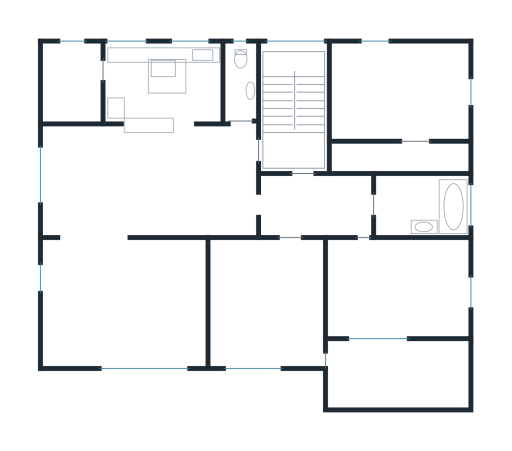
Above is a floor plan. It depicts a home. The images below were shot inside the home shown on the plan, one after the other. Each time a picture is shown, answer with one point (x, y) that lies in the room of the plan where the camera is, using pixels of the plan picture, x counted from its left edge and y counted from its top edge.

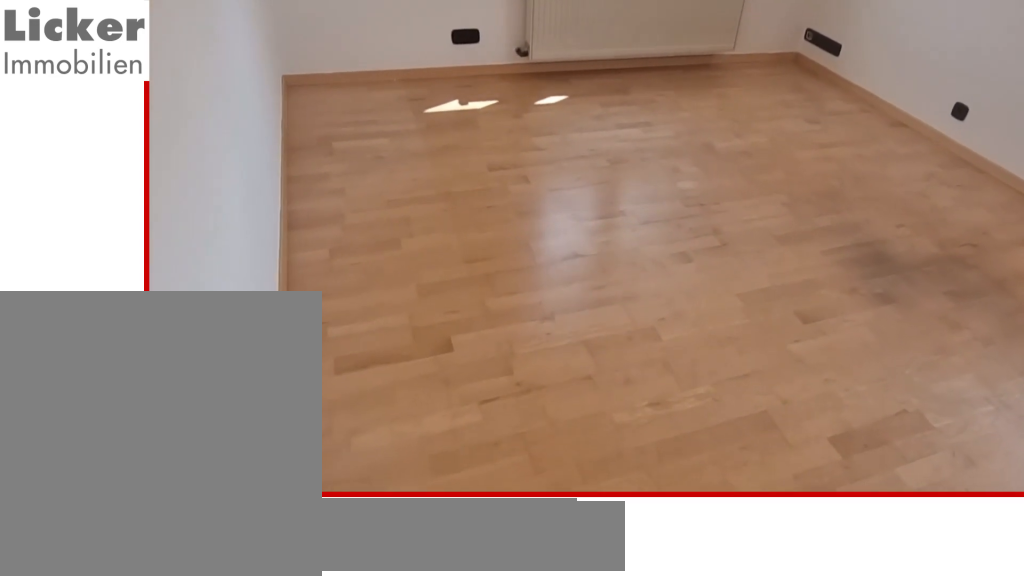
(406, 294)
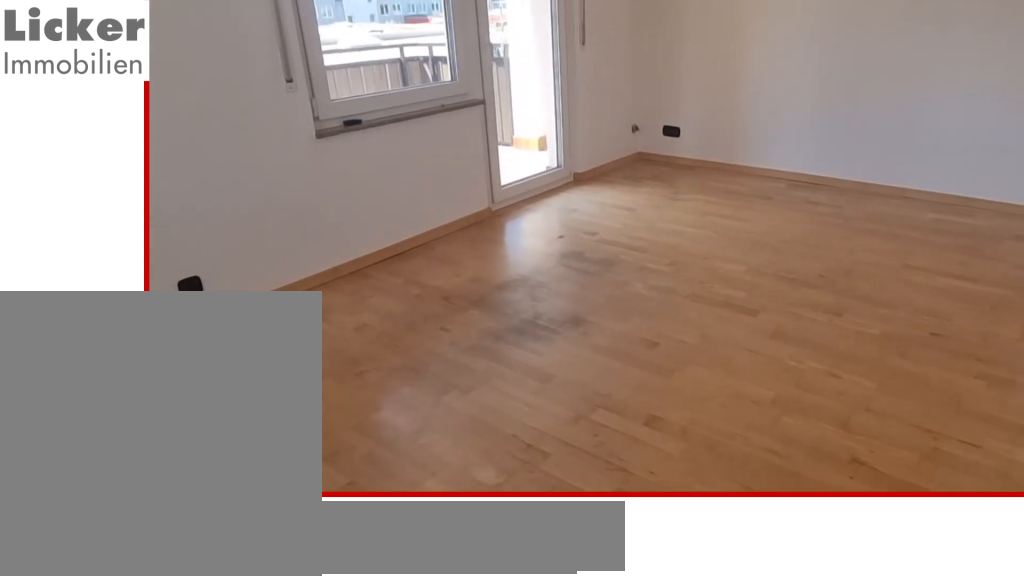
(406, 294)
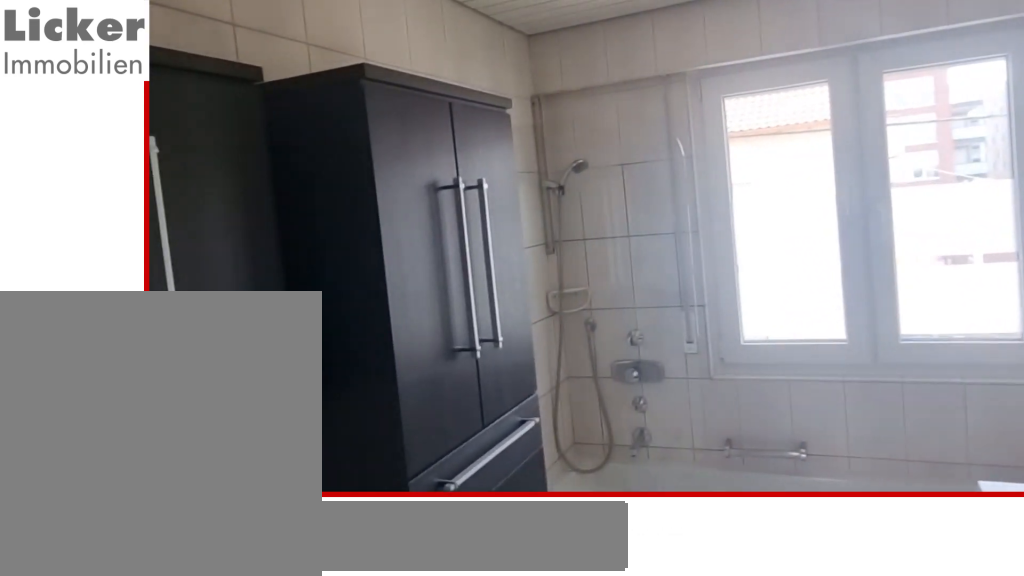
(418, 209)
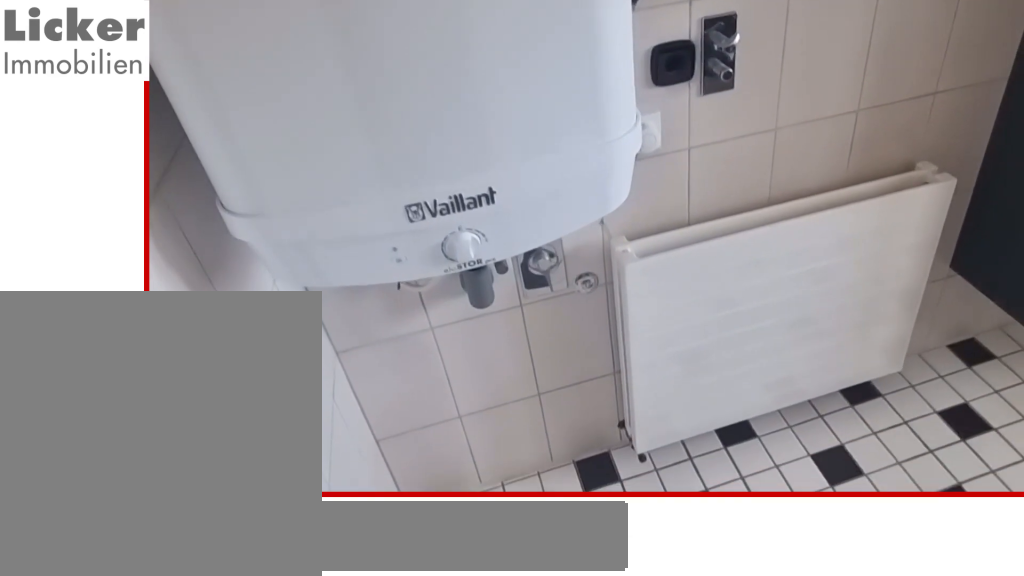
(418, 209)
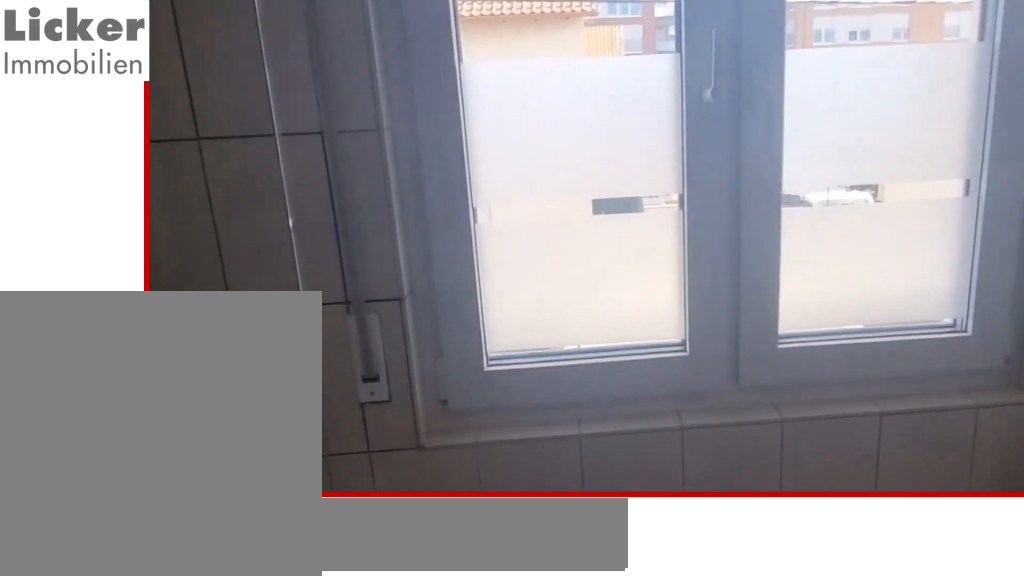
(418, 209)
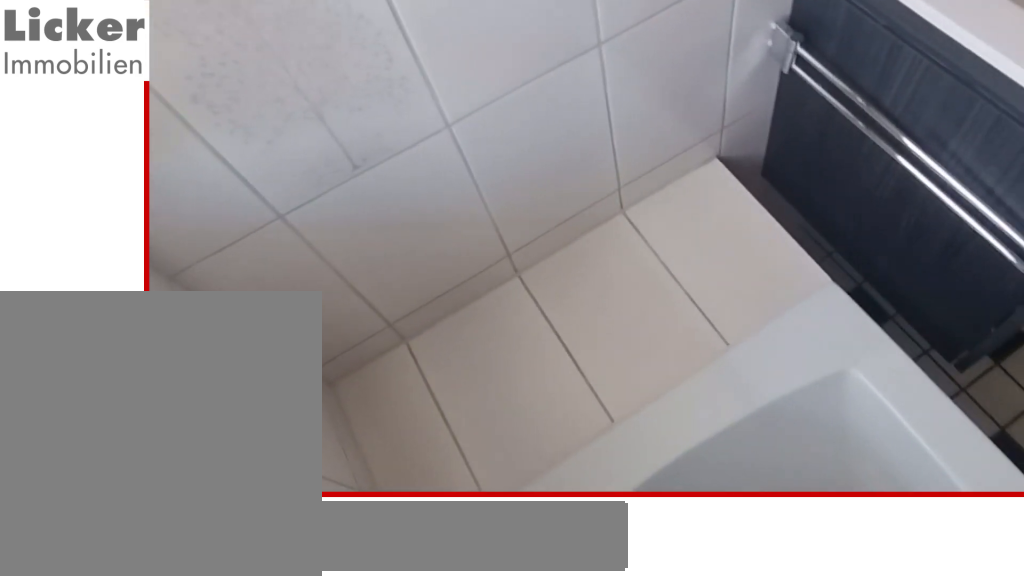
(418, 209)
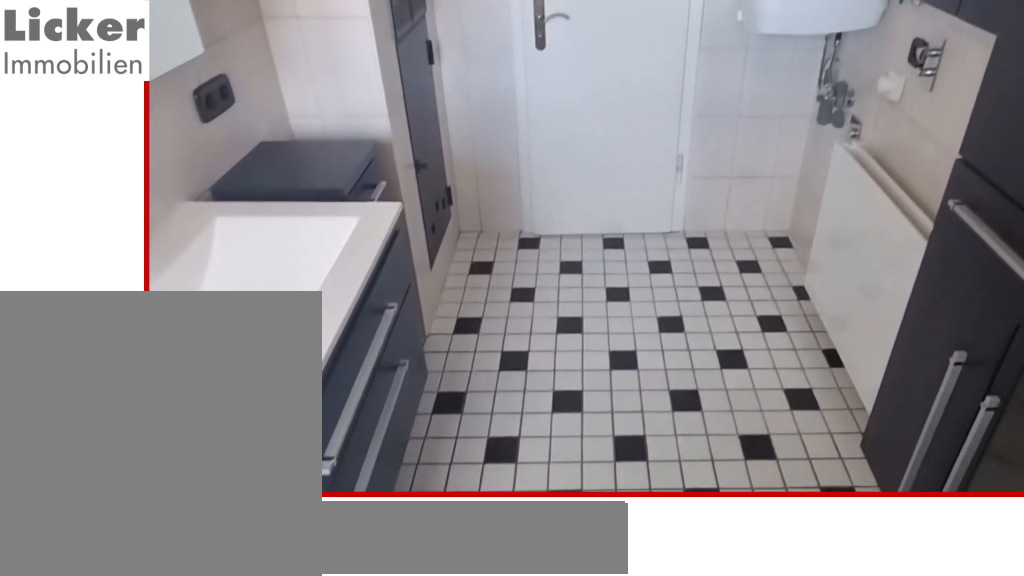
(418, 209)
